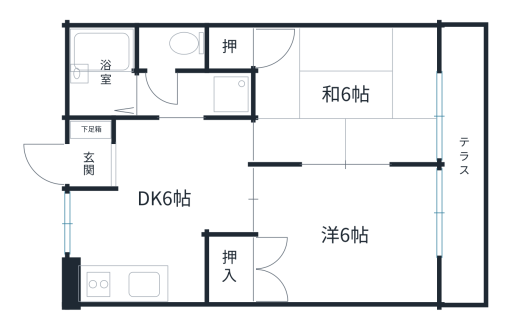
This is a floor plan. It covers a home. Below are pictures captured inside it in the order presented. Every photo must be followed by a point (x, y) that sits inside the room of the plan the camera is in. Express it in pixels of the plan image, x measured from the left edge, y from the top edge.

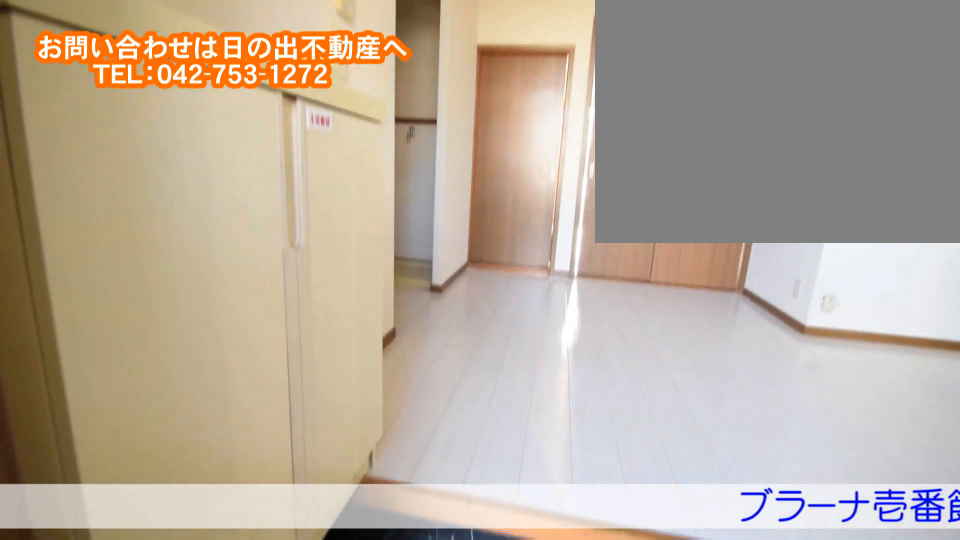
(111, 163)
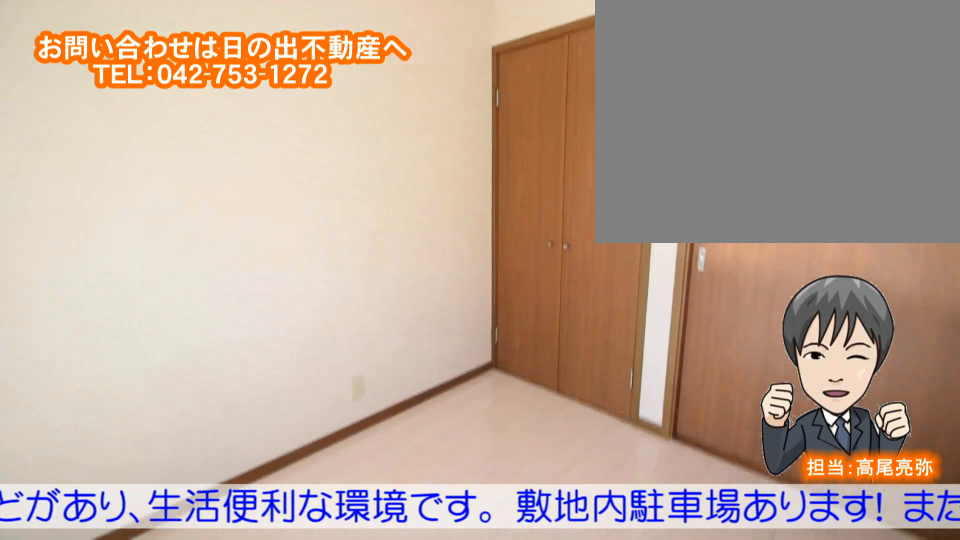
(394, 229)
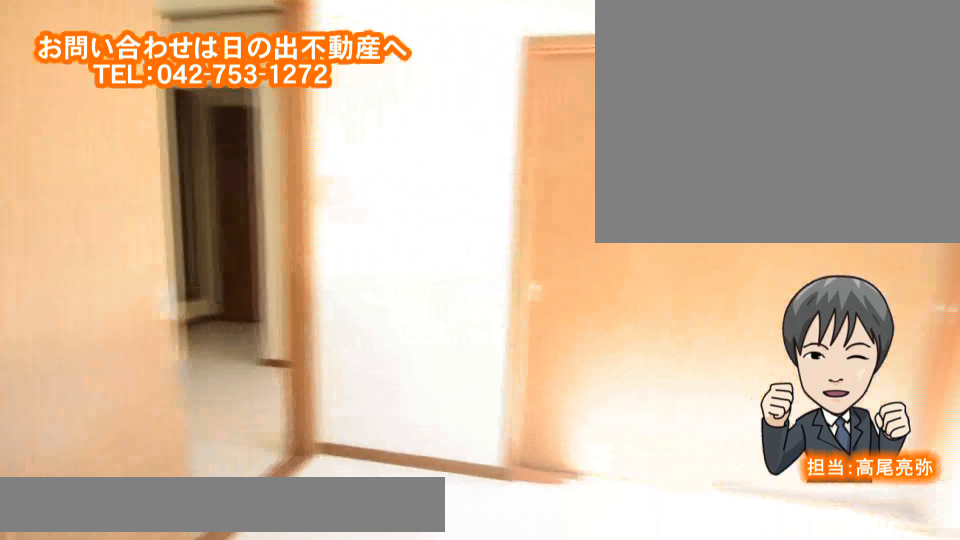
(394, 229)
